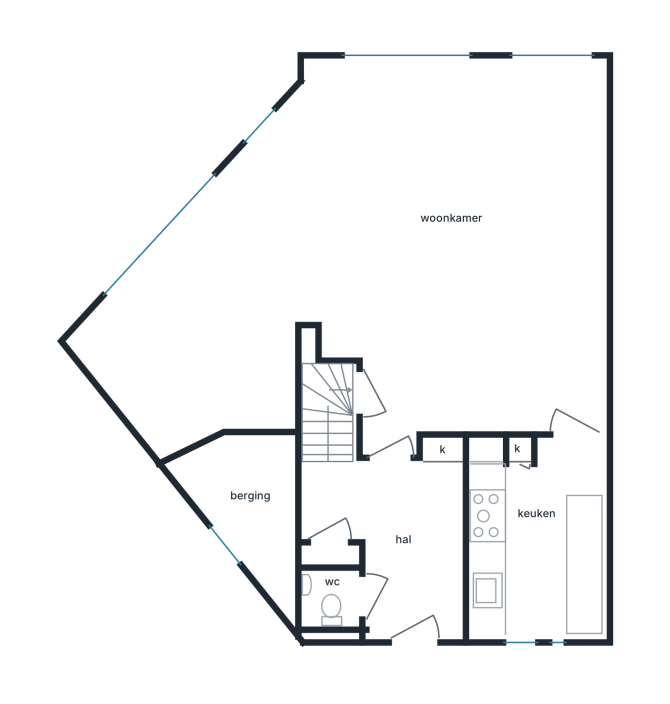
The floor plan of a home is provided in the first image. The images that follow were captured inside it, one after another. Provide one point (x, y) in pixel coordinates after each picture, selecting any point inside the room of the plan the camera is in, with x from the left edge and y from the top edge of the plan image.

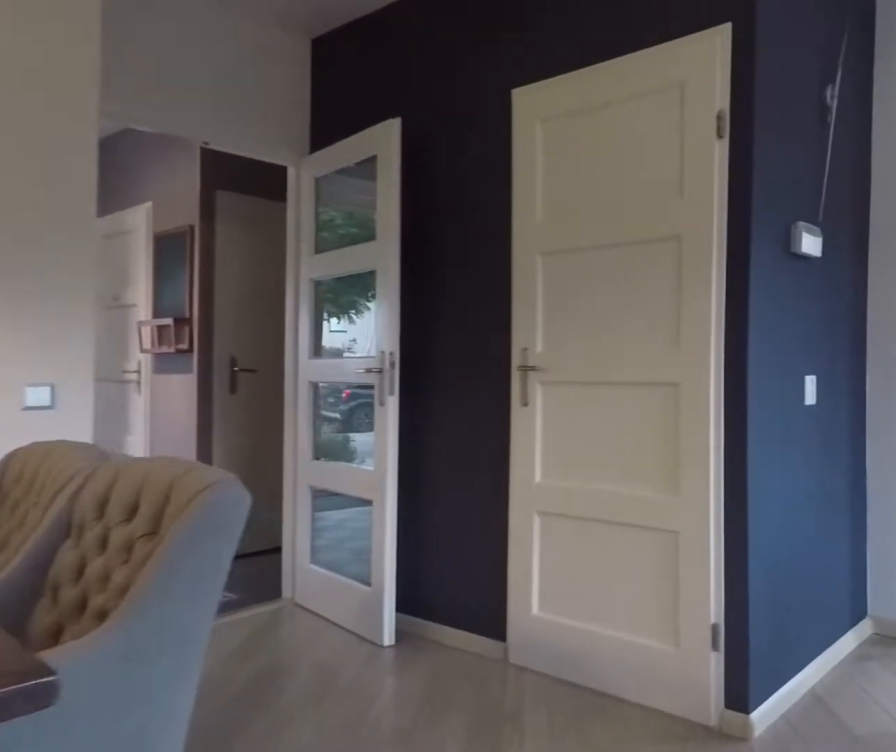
(430, 322)
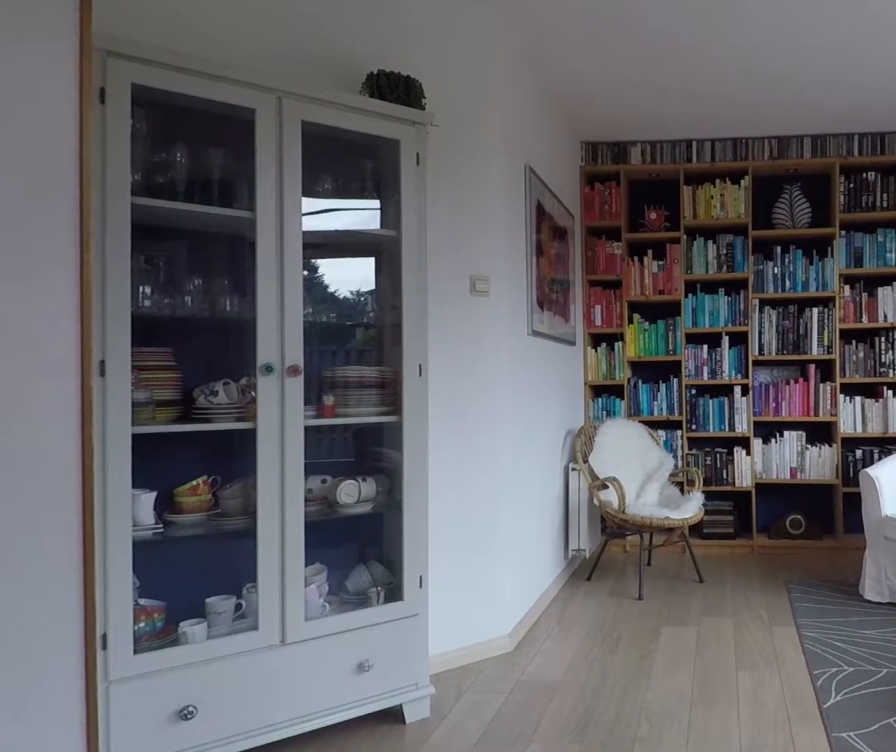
(430, 322)
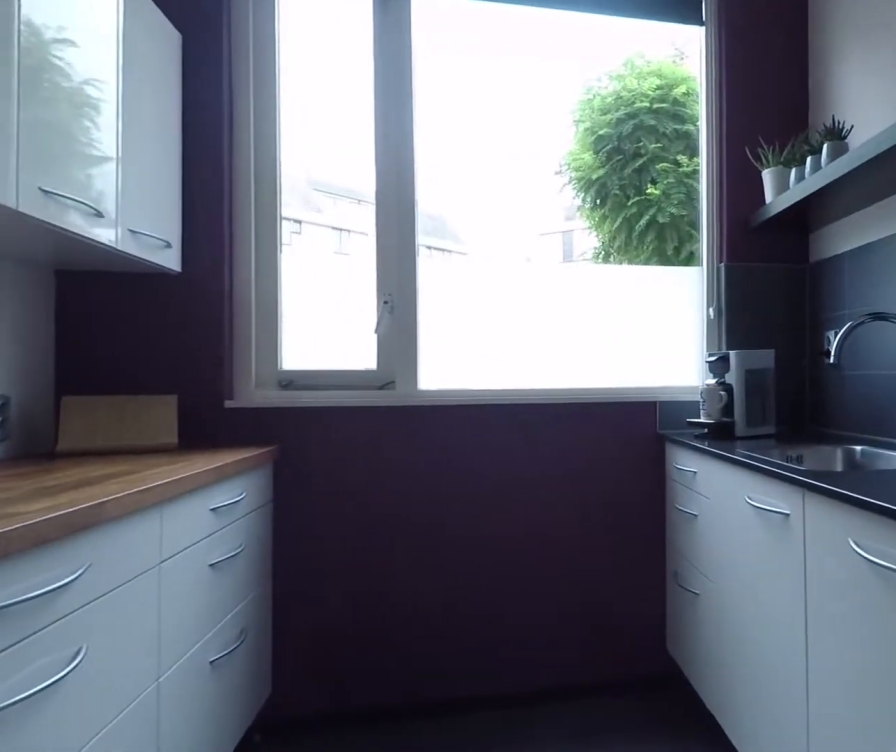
(538, 543)
